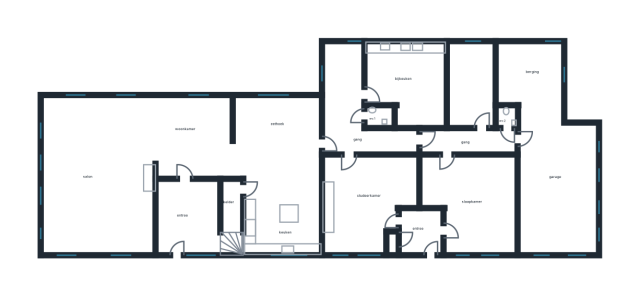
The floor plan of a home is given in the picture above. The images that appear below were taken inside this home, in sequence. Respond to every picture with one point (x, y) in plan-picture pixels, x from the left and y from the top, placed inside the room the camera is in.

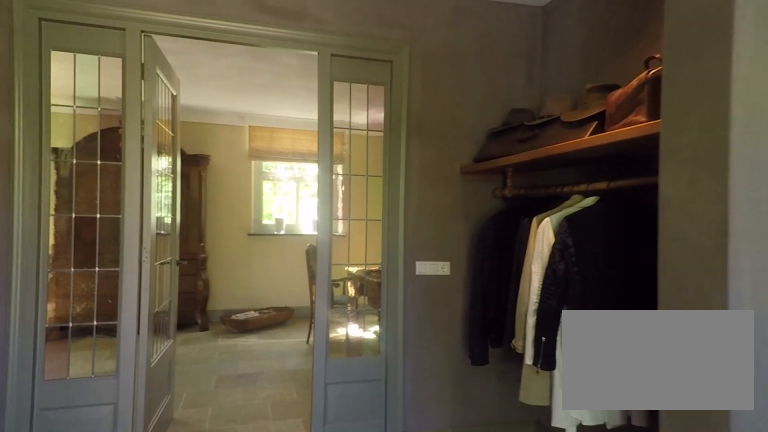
(189, 217)
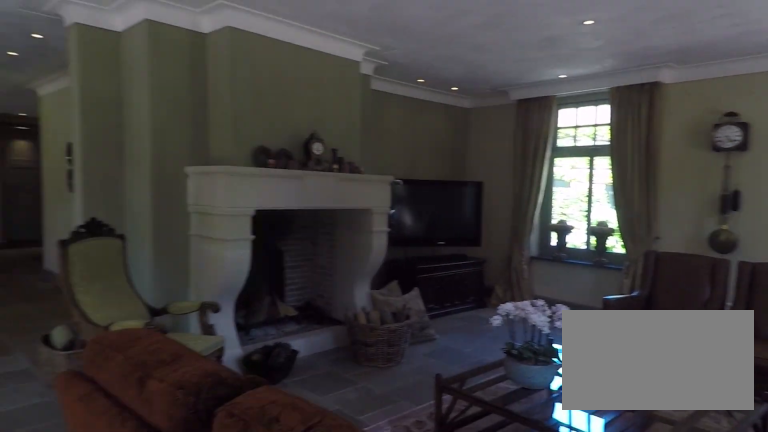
(127, 165)
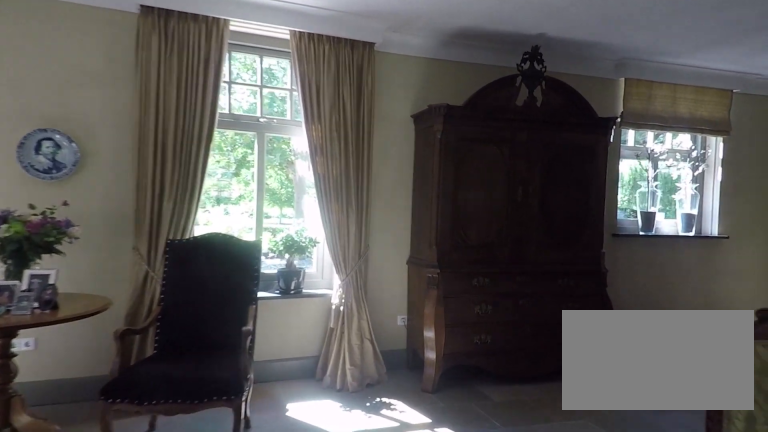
(127, 165)
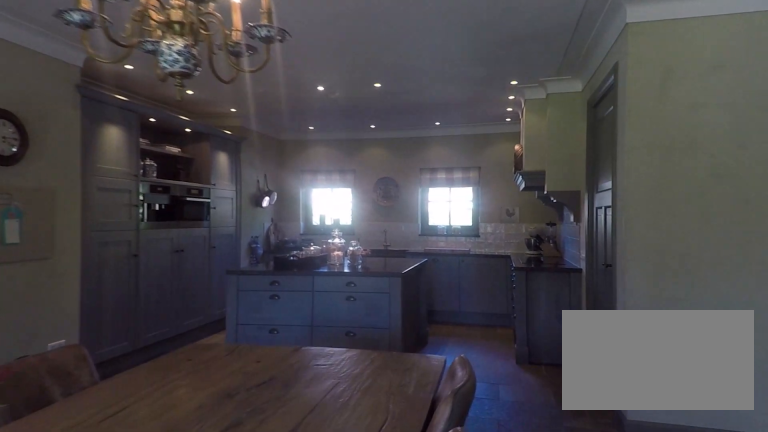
(280, 174)
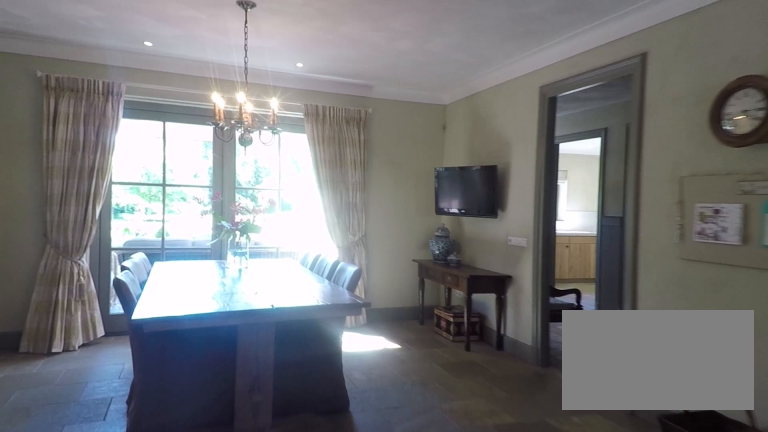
(280, 174)
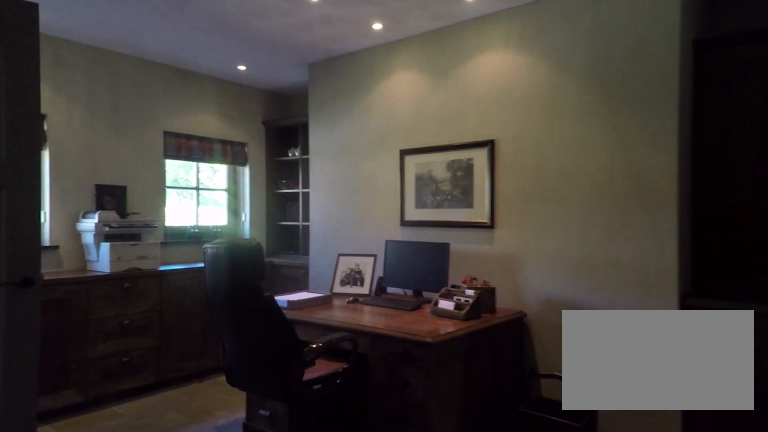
(368, 200)
